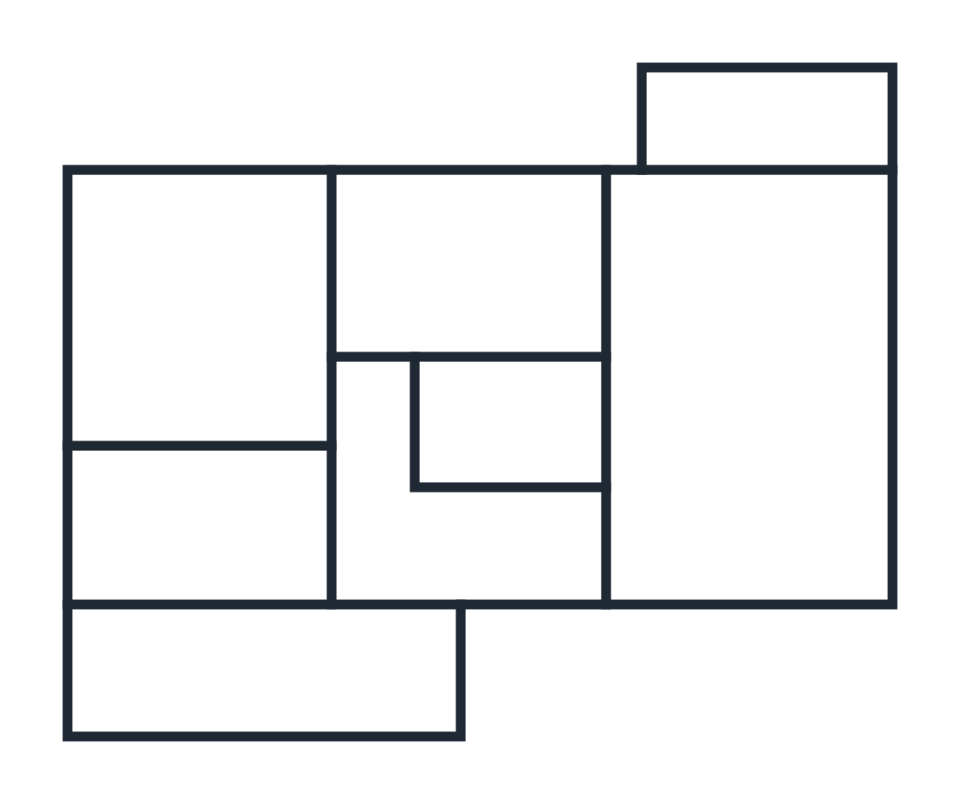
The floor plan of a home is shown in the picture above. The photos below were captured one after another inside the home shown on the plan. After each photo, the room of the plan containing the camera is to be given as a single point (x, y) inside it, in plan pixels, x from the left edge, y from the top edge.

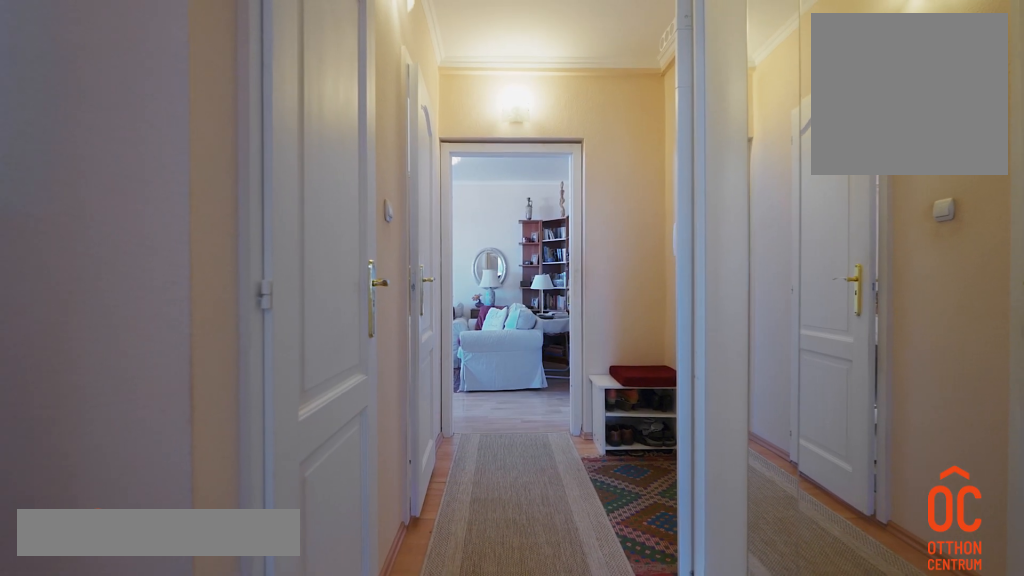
(422, 554)
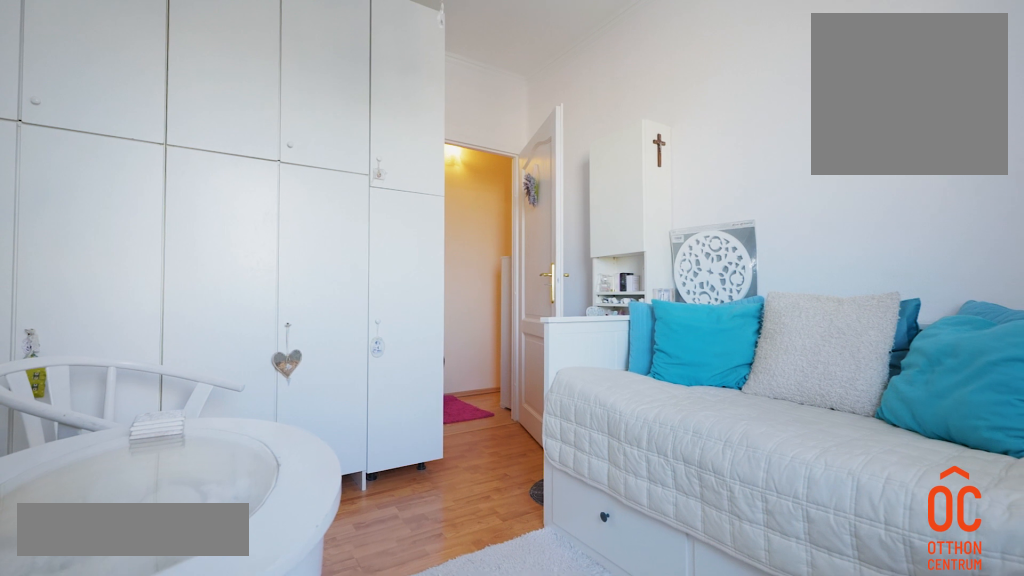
(211, 333)
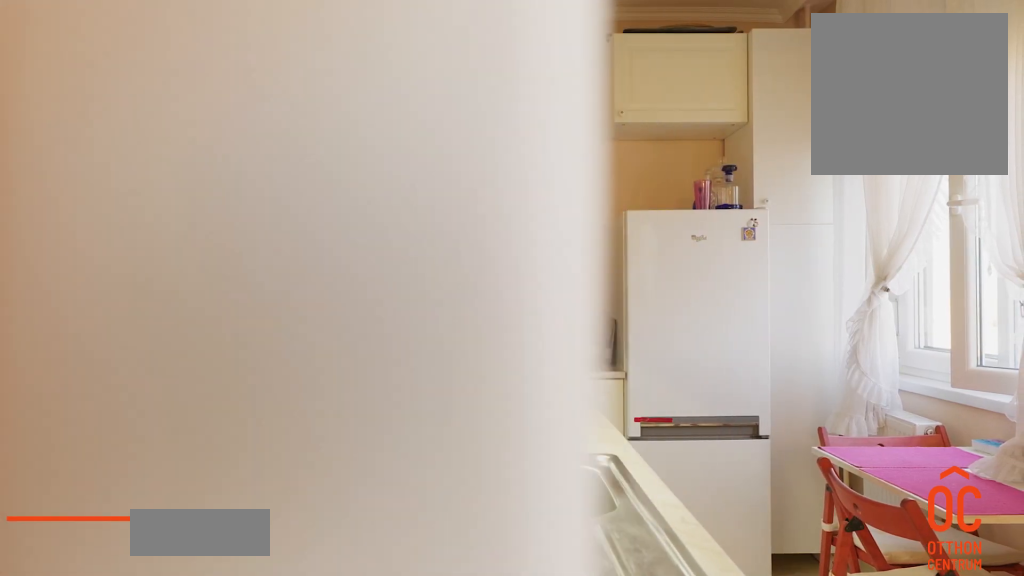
(451, 285)
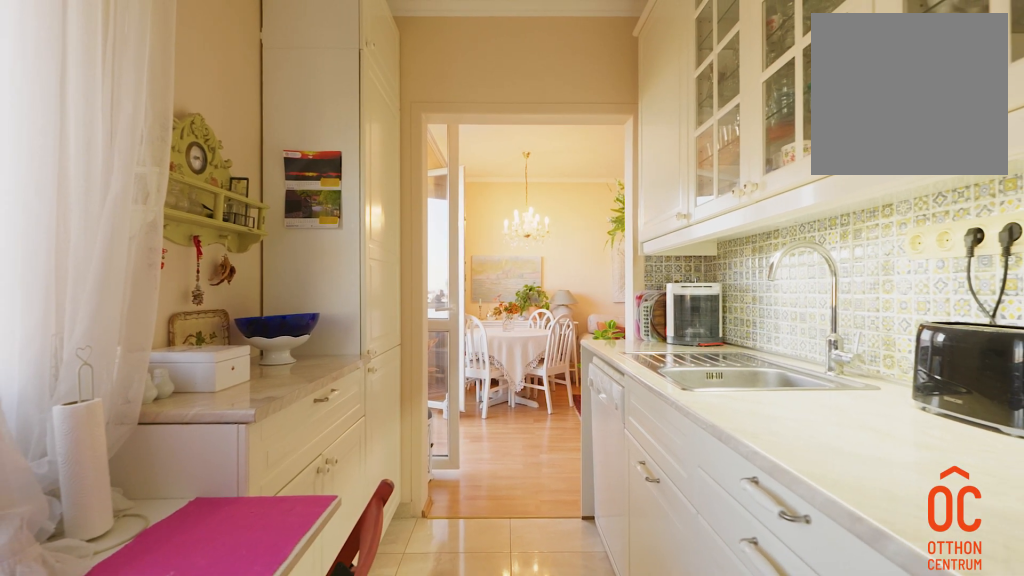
(451, 285)
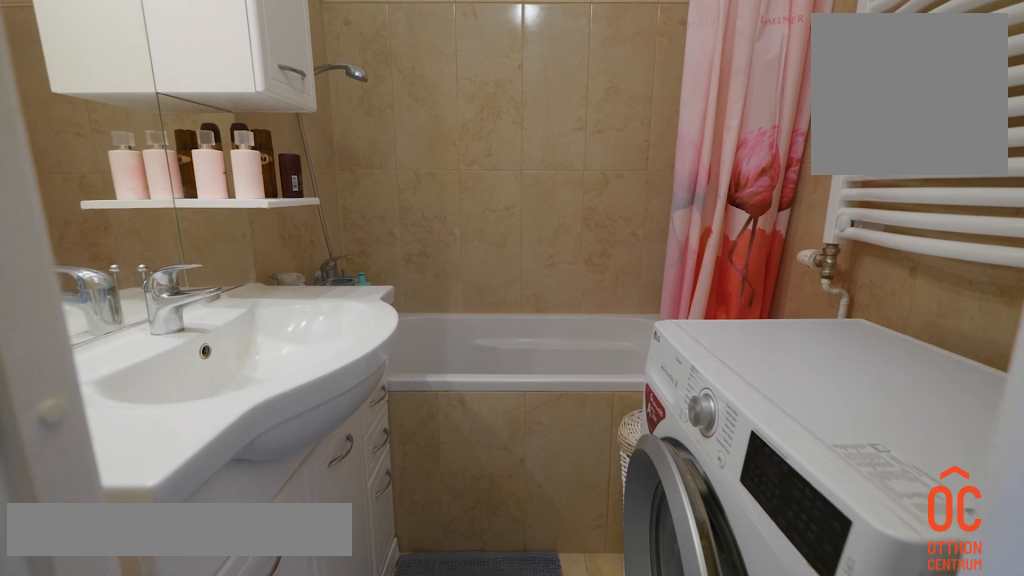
(531, 439)
